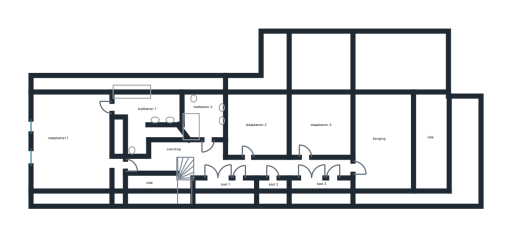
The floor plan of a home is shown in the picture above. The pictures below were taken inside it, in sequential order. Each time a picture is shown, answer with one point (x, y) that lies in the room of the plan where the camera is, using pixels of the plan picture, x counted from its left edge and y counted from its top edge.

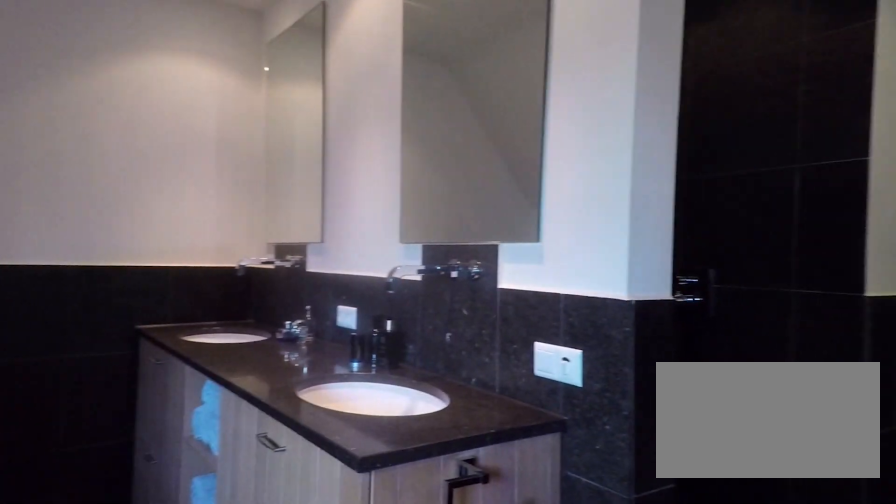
(147, 114)
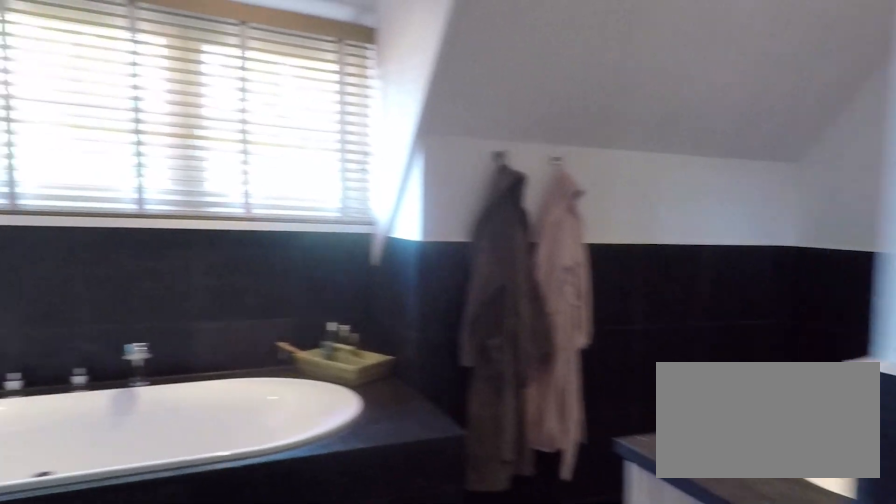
(147, 114)
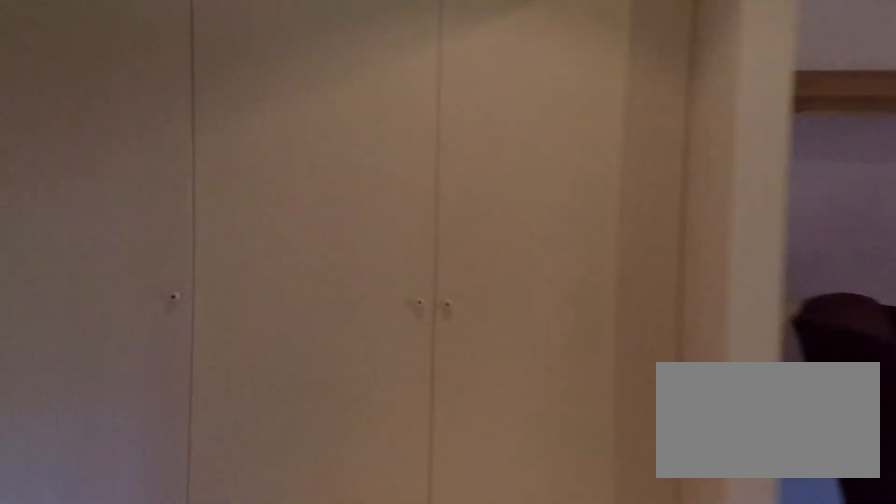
(76, 143)
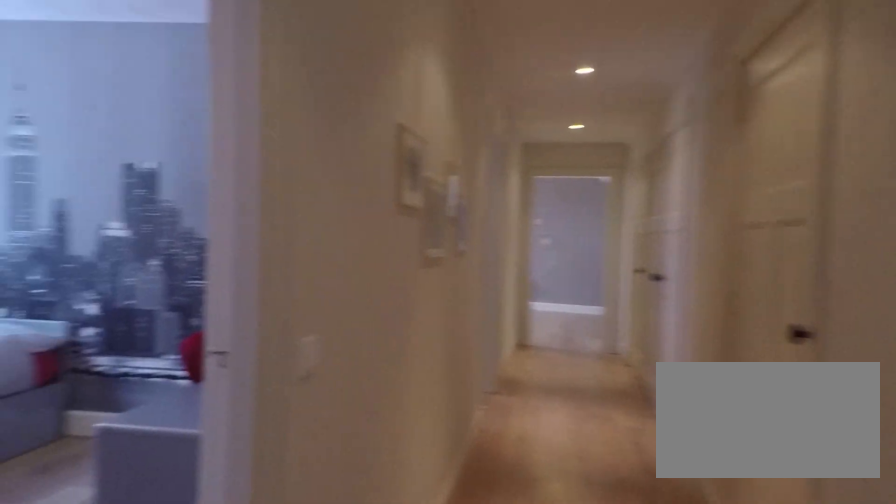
(228, 162)
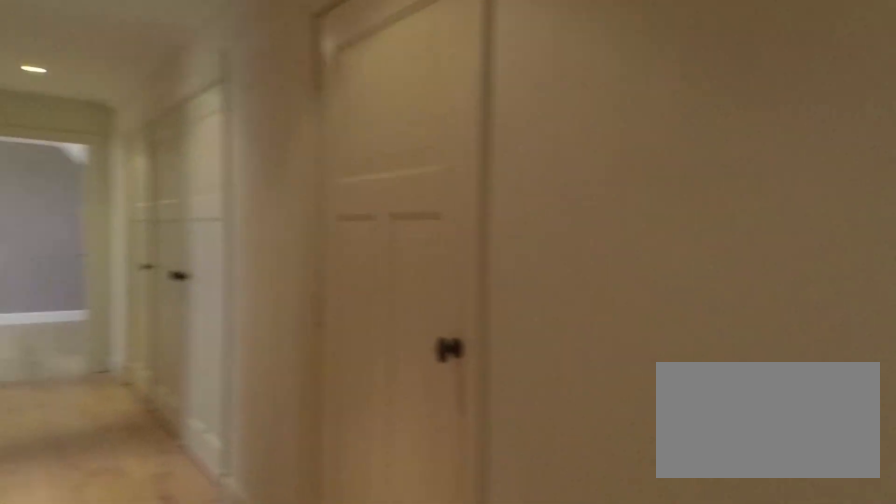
(228, 162)
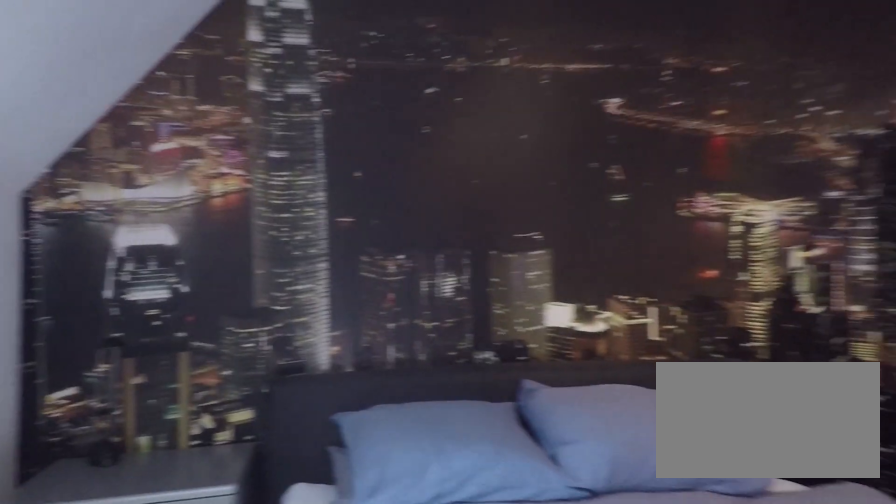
(321, 124)
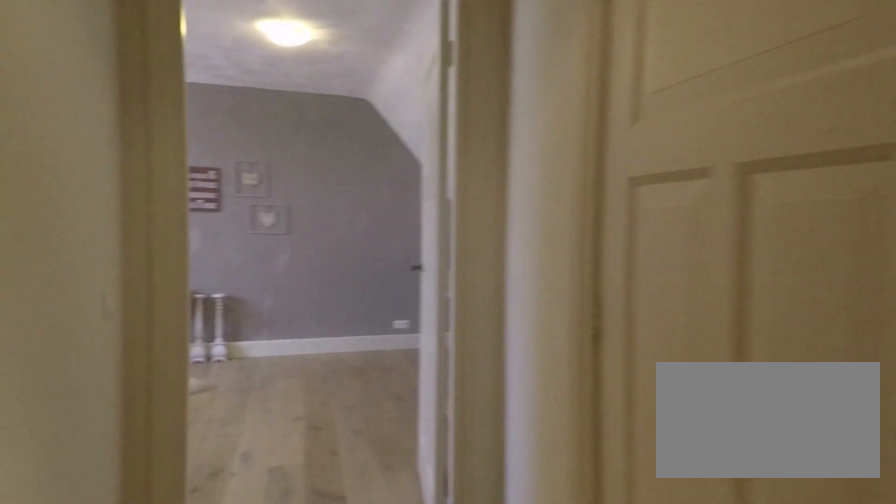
(228, 162)
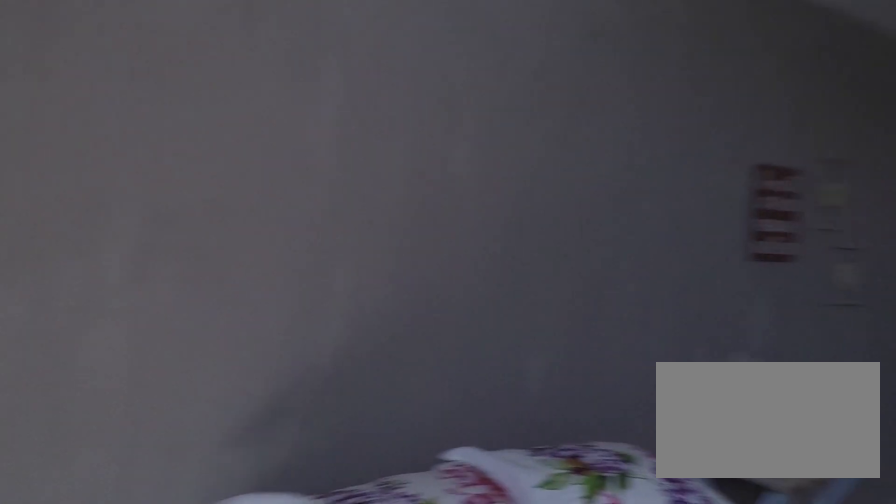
(384, 141)
